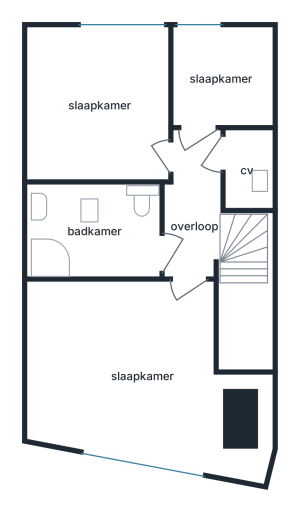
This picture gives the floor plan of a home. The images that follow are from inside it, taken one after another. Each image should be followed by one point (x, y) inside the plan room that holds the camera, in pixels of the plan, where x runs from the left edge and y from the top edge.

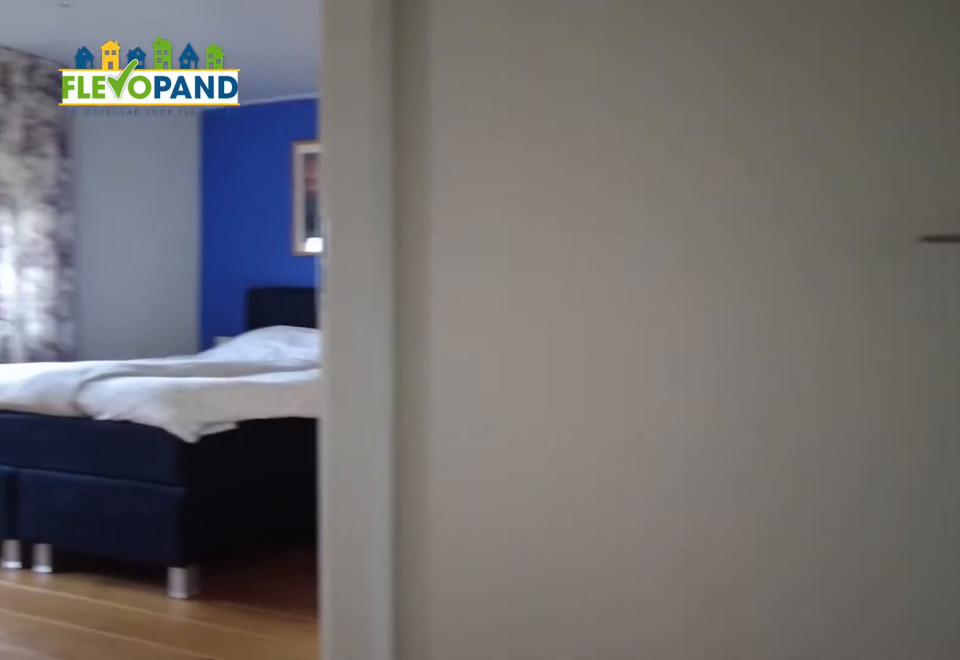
(193, 205)
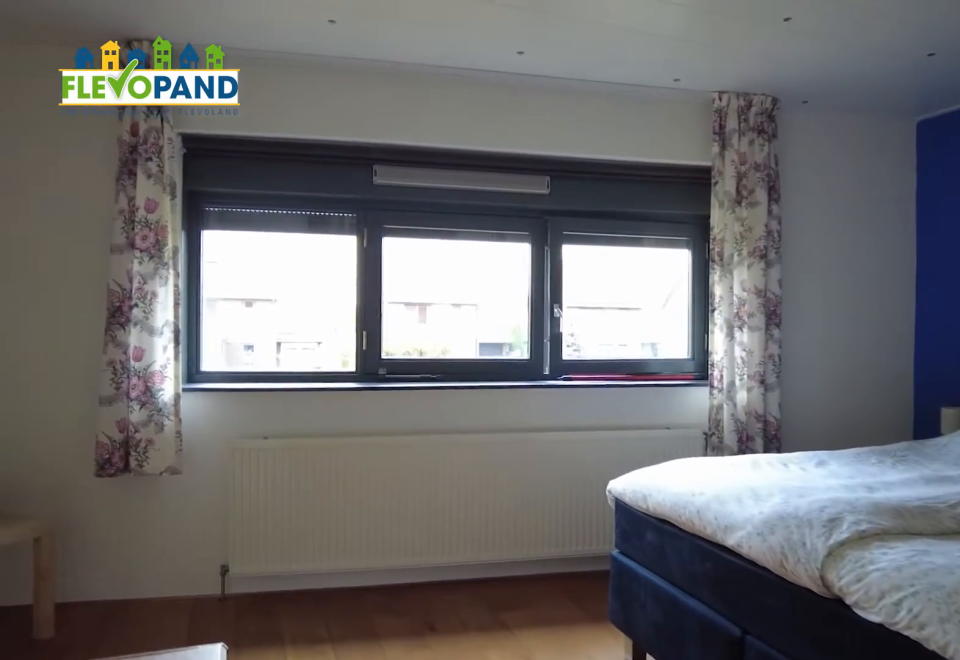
(137, 395)
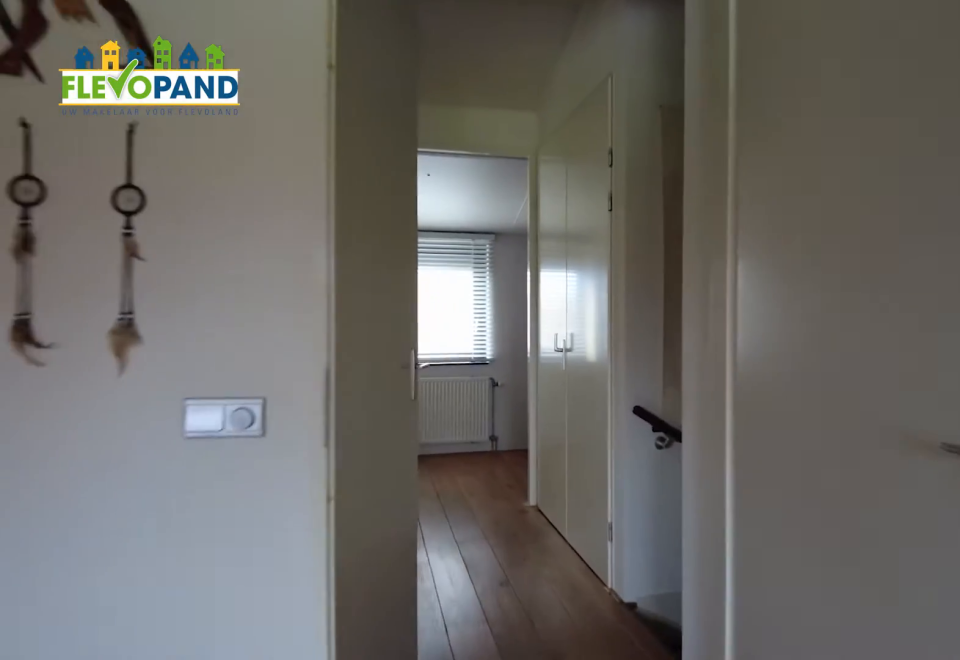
(137, 395)
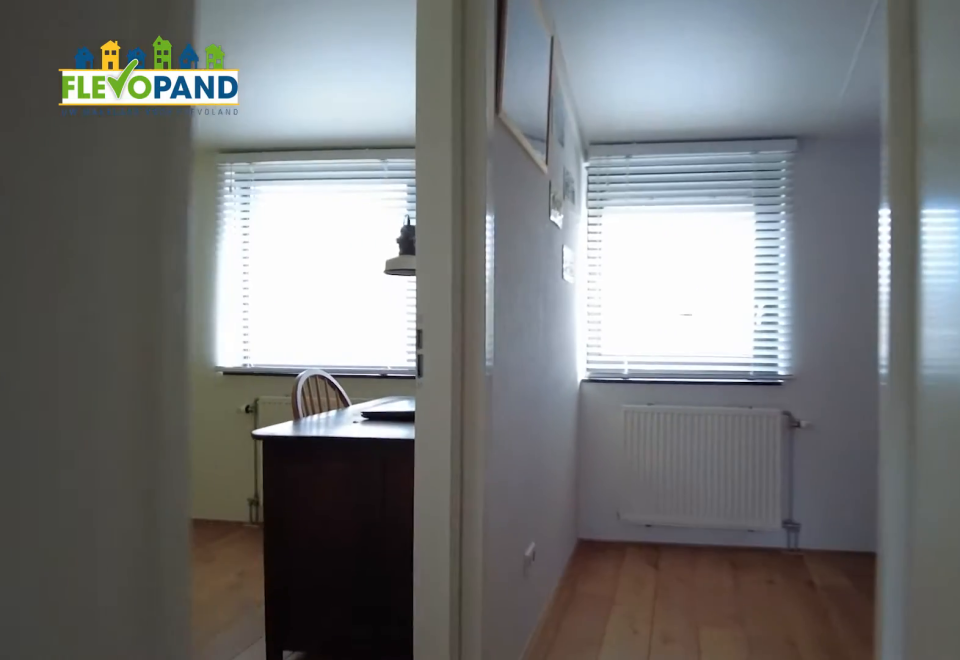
(193, 205)
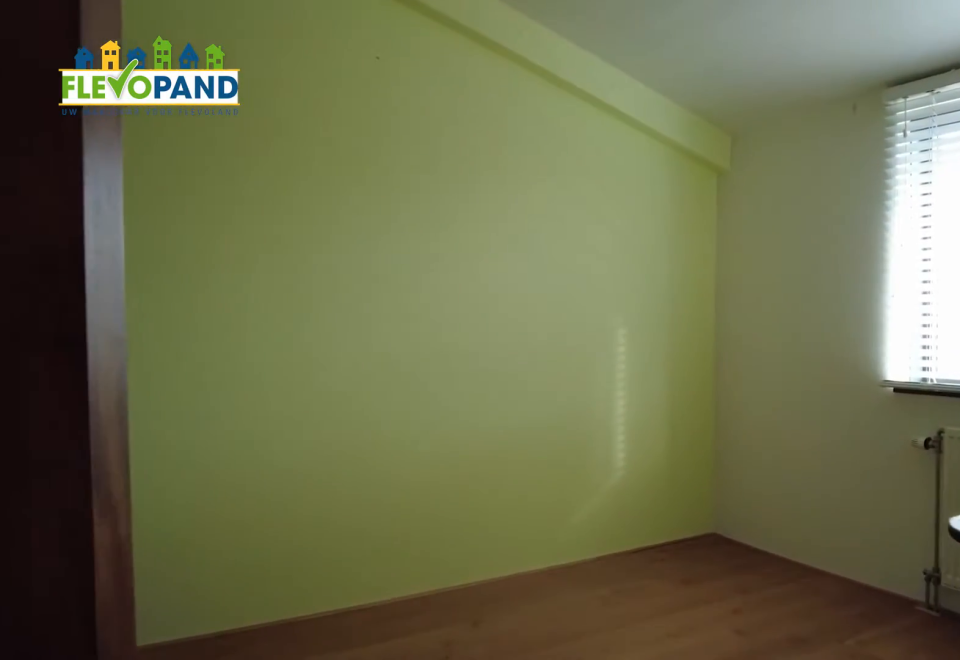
(44, 105)
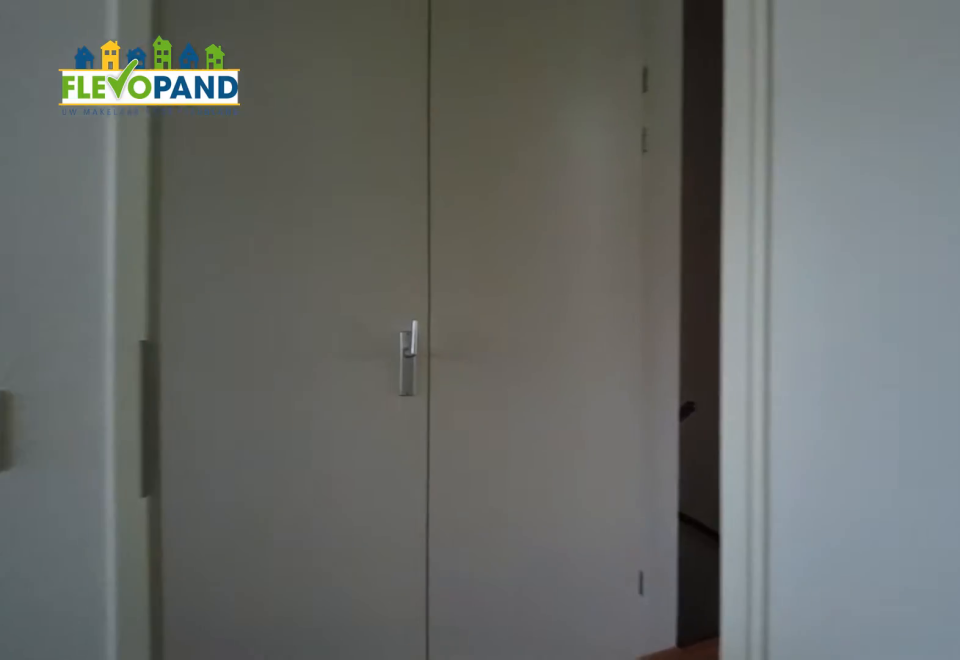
(44, 105)
